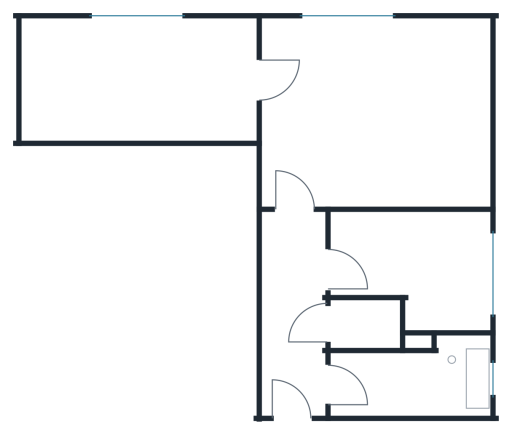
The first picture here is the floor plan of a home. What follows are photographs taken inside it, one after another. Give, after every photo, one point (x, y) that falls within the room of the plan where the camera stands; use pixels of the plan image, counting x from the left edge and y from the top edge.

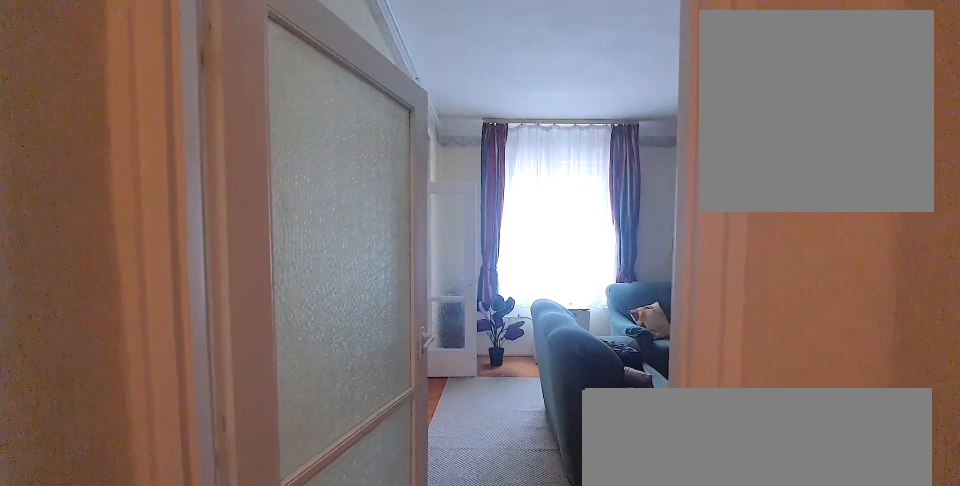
(301, 322)
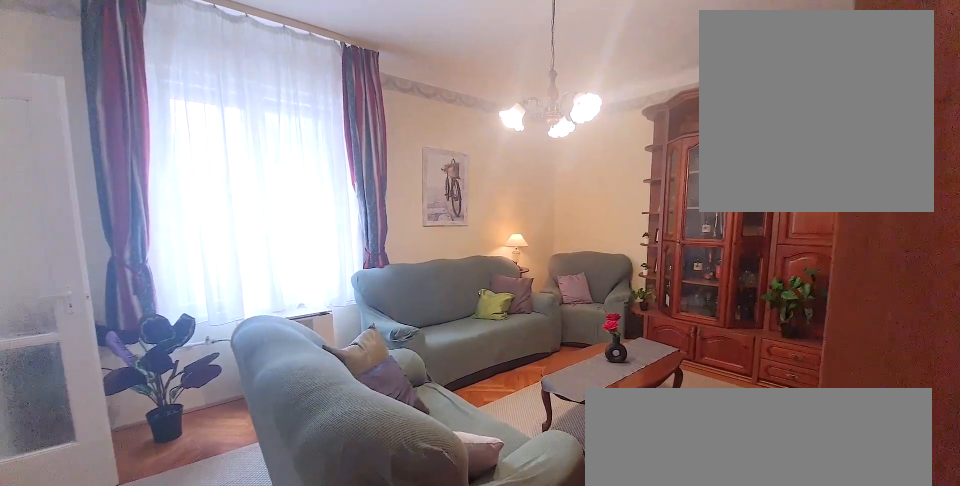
(382, 121)
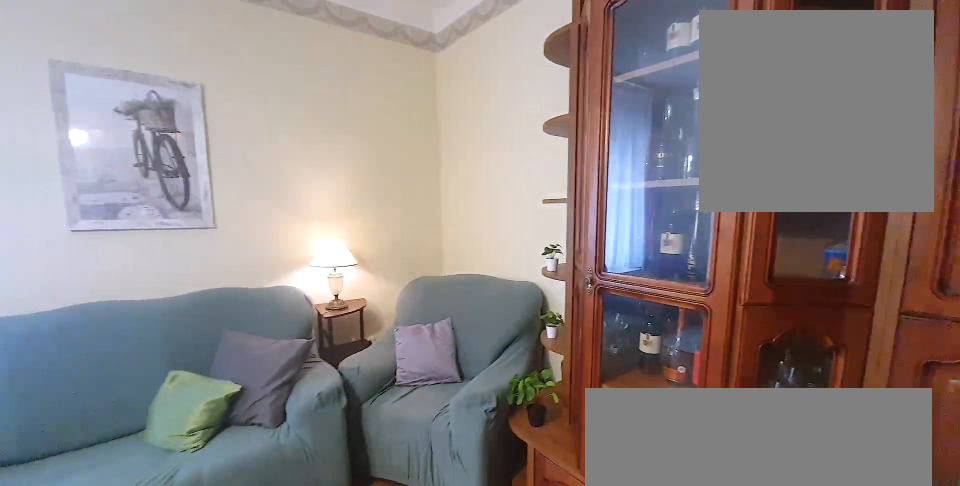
(381, 121)
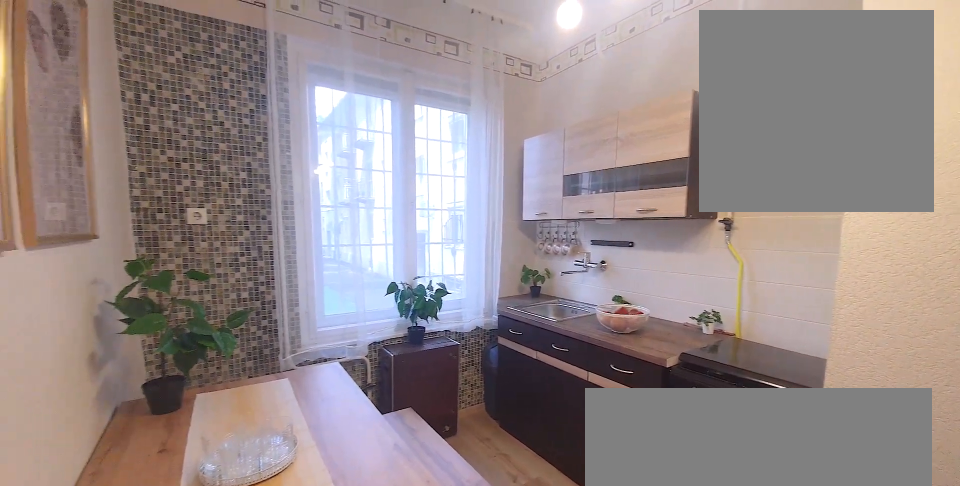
(419, 258)
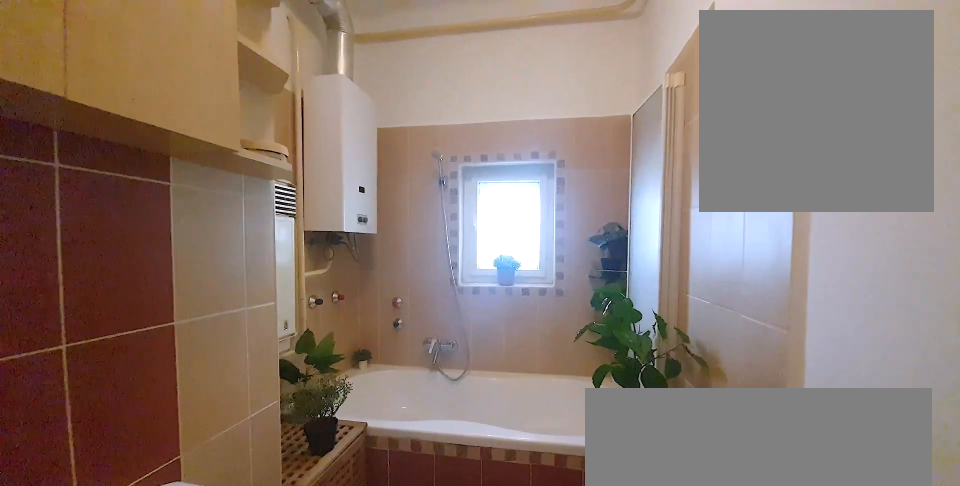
(419, 388)
